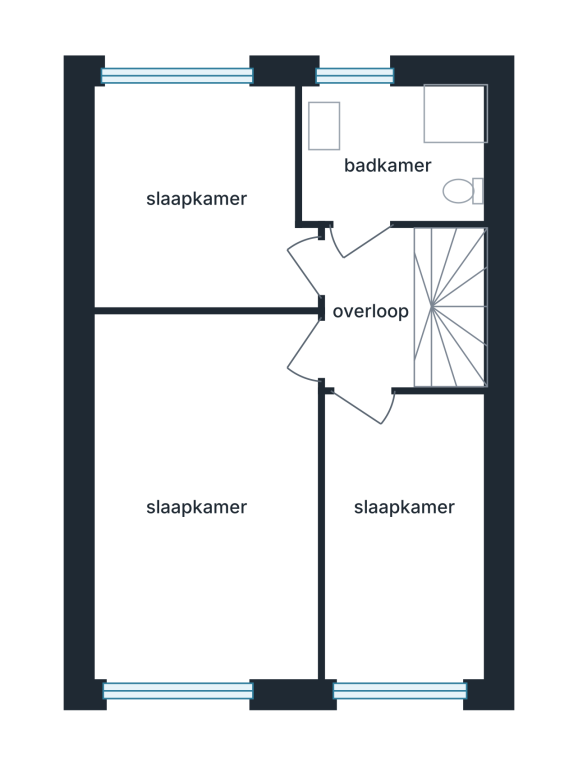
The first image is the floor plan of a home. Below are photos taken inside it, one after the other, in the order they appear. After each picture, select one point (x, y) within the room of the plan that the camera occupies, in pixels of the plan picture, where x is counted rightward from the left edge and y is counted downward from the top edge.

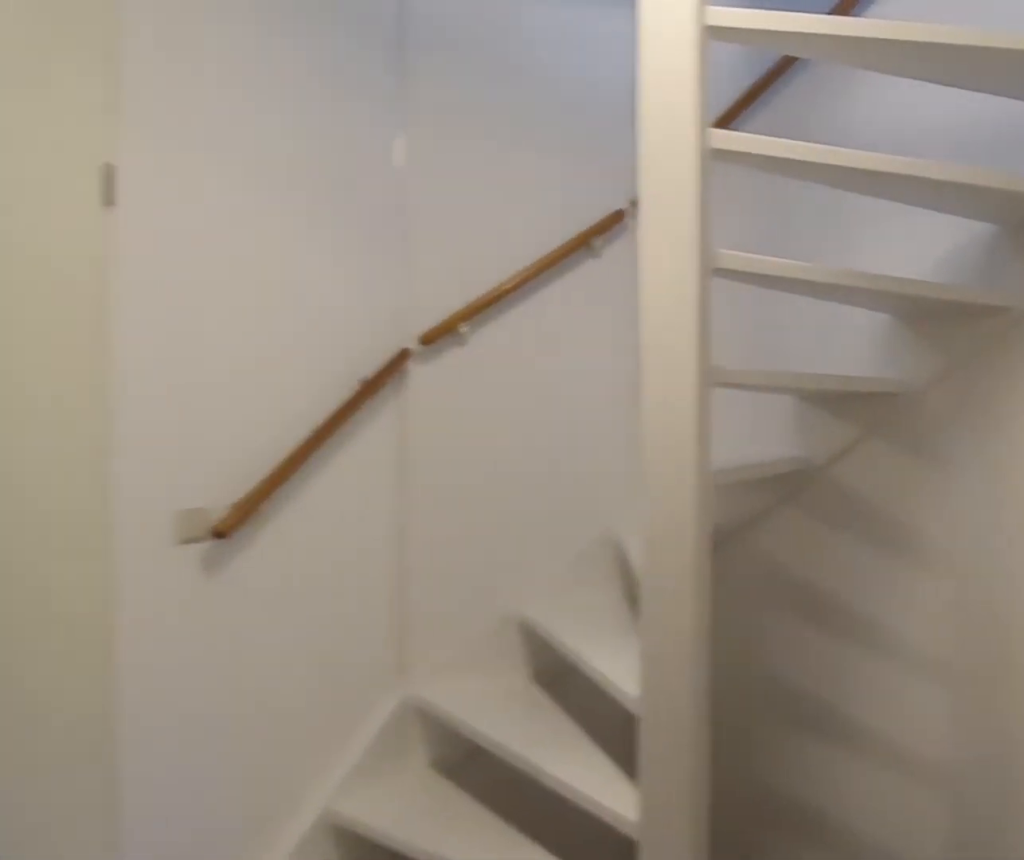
(368, 307)
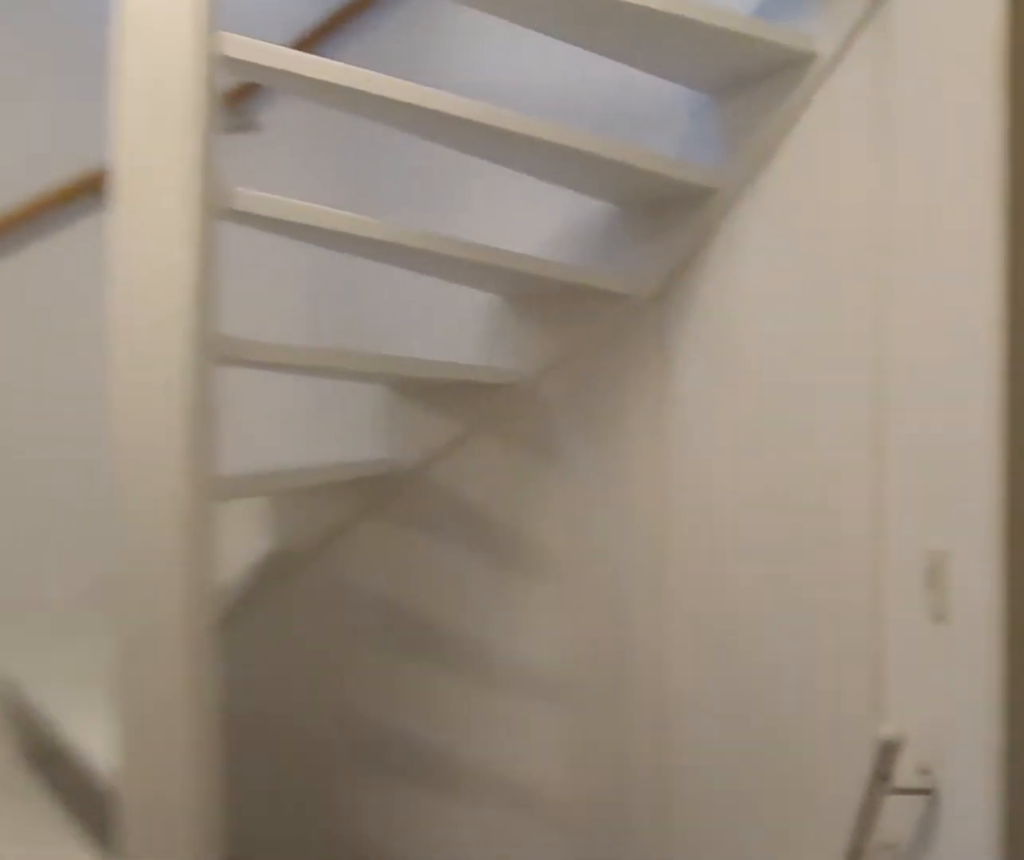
(368, 307)
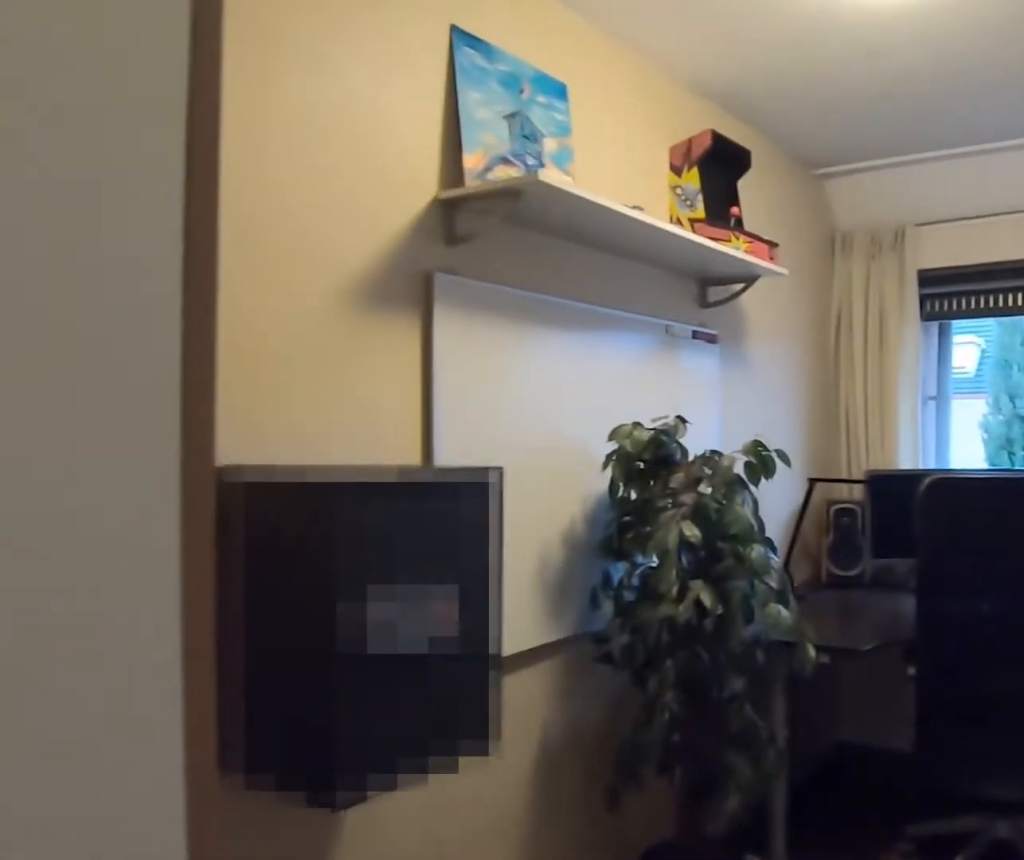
(406, 539)
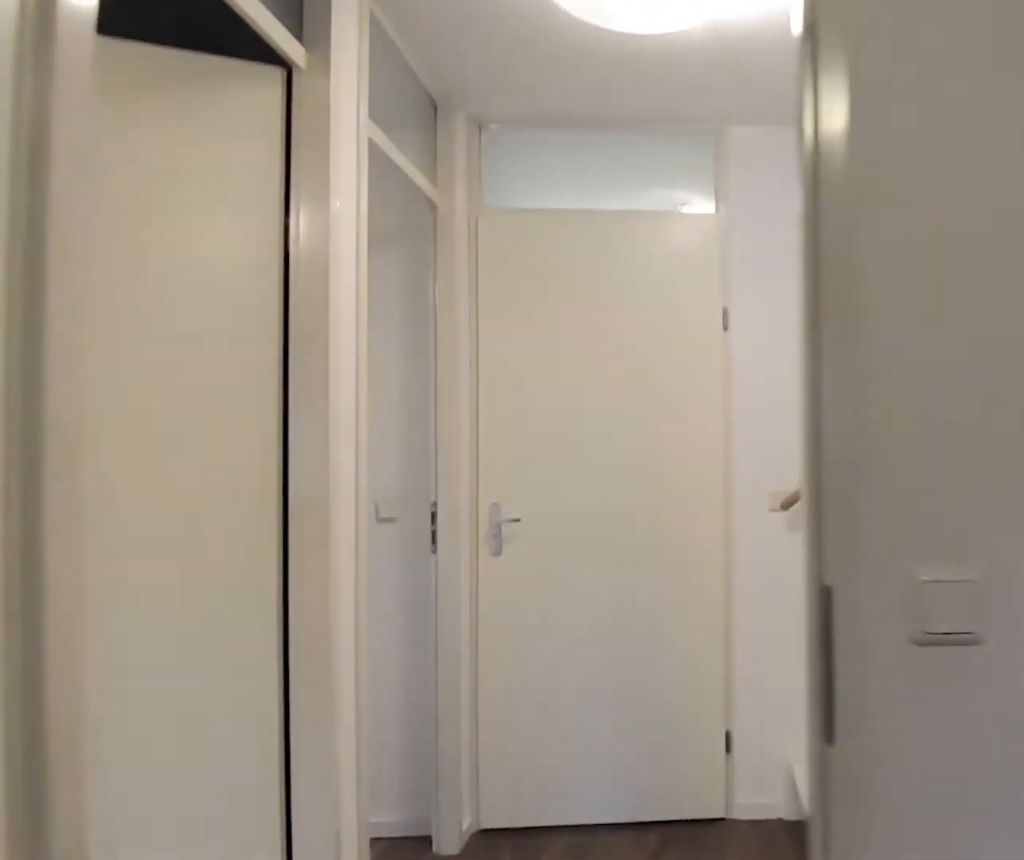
(406, 539)
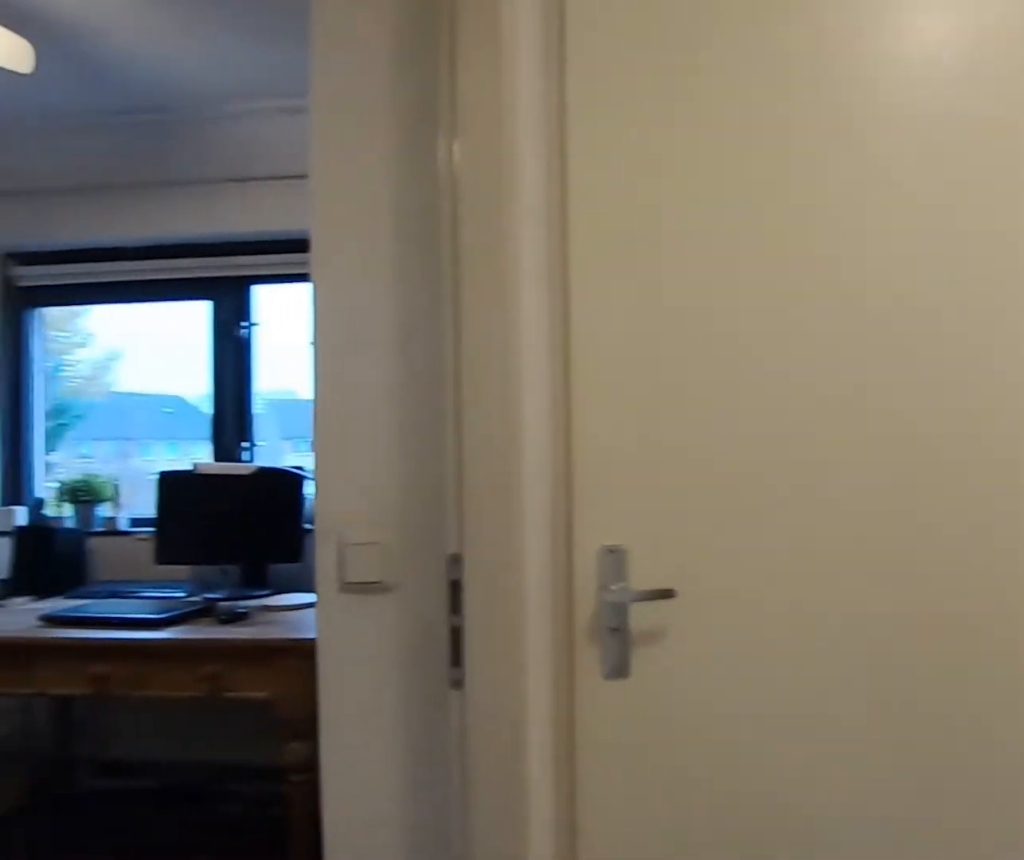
(368, 307)
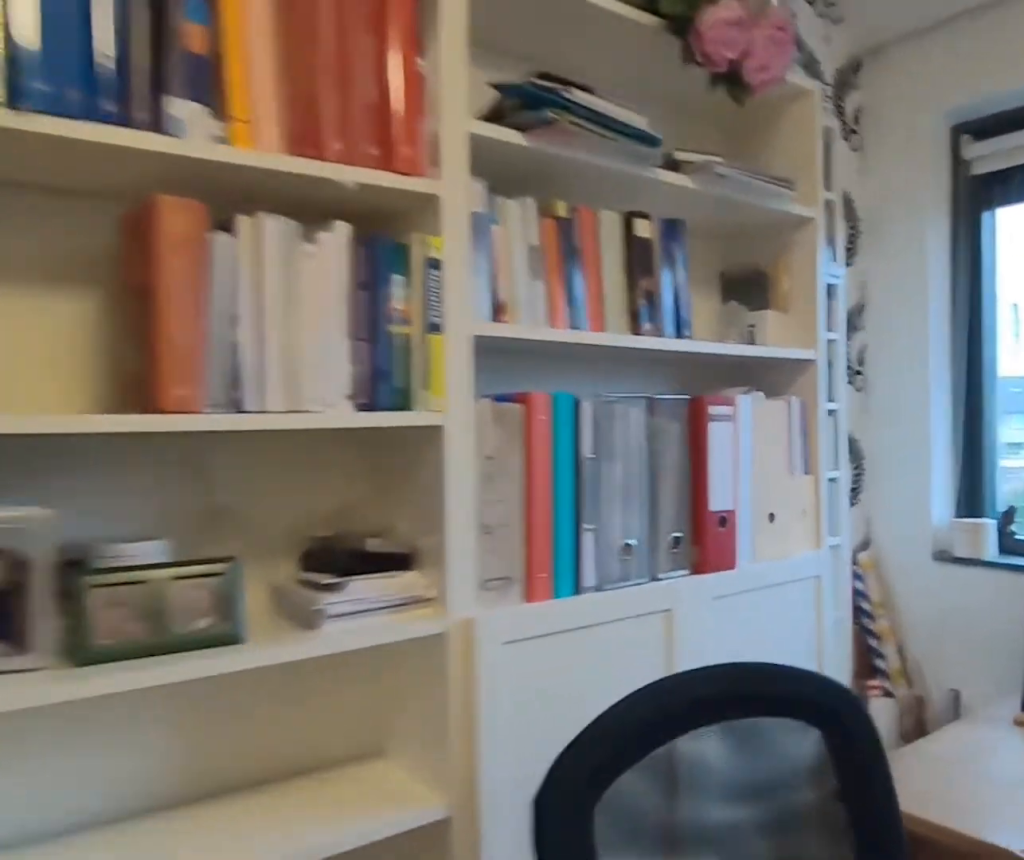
(197, 197)
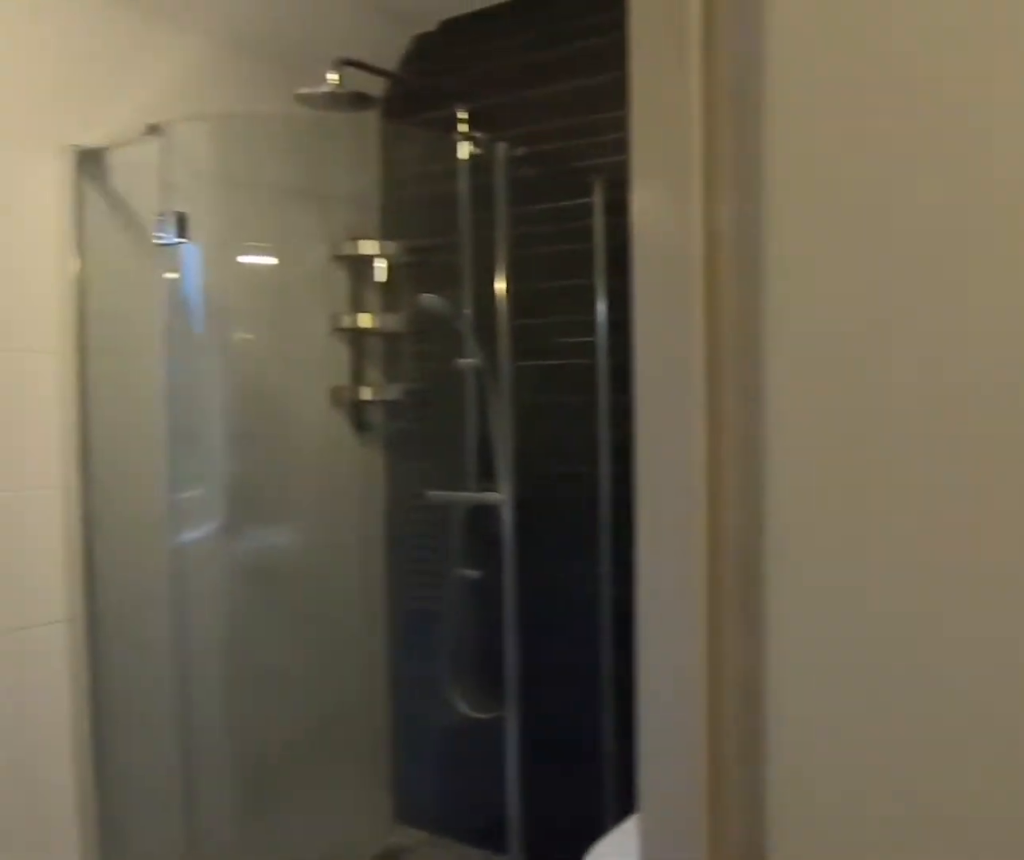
(368, 307)
